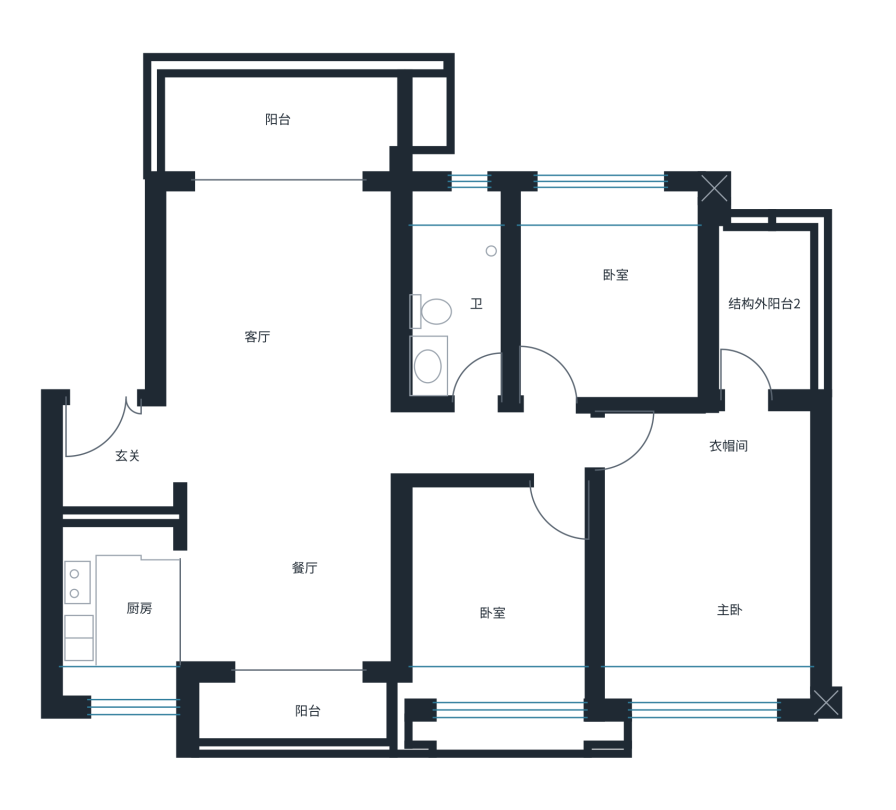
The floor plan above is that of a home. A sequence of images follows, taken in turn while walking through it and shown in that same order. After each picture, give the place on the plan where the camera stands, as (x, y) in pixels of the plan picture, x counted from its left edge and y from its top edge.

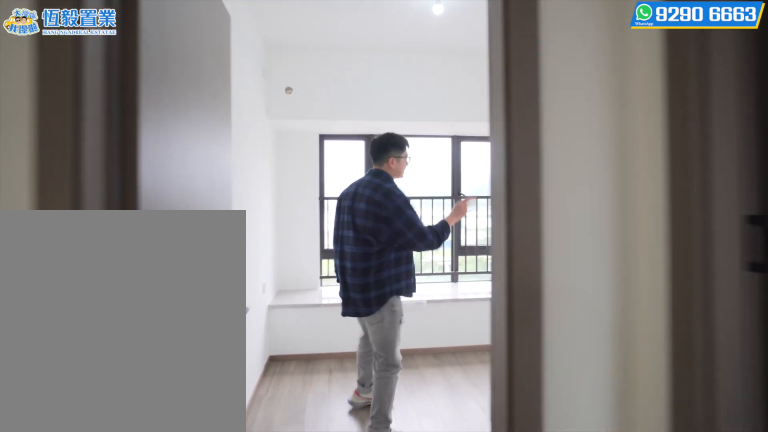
(550, 329)
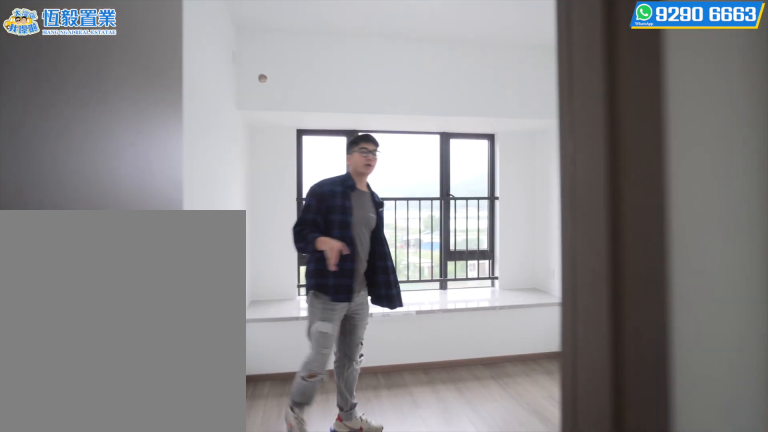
(547, 302)
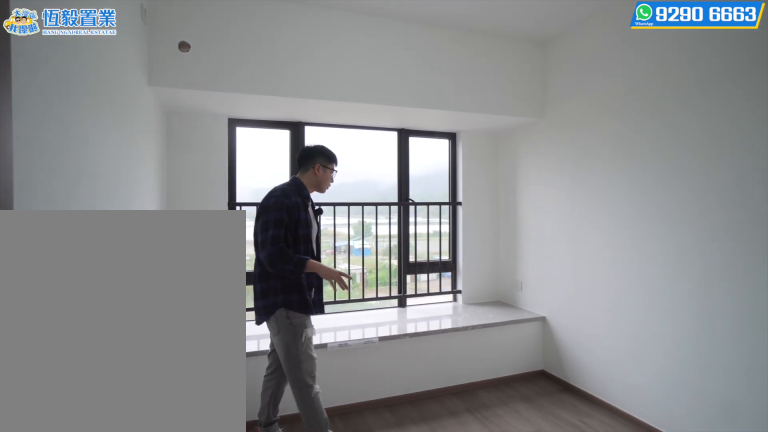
(543, 254)
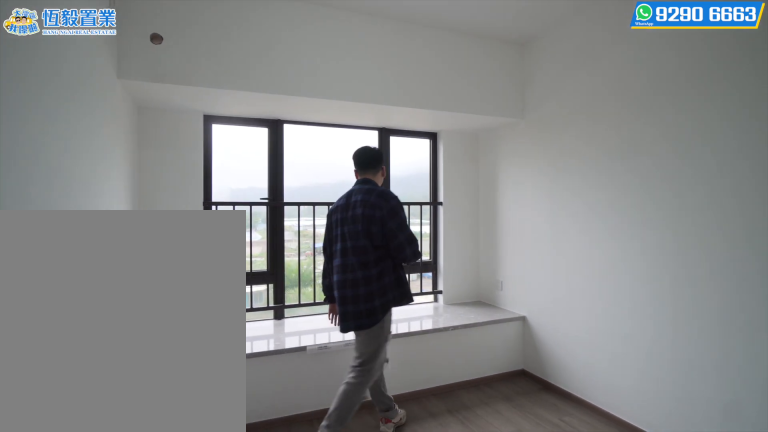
(573, 253)
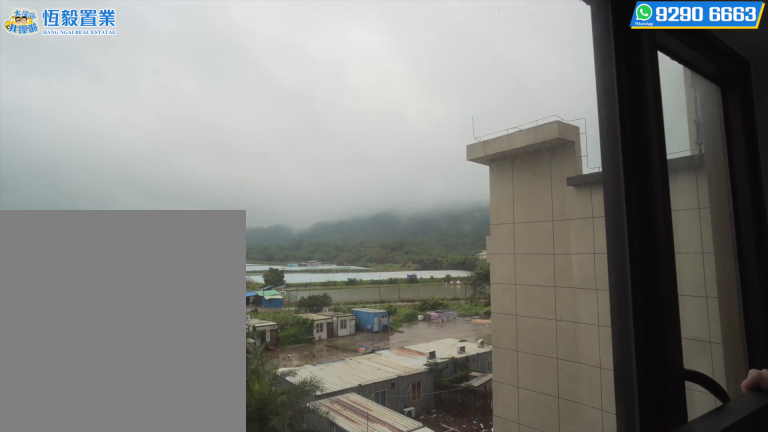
(650, 256)
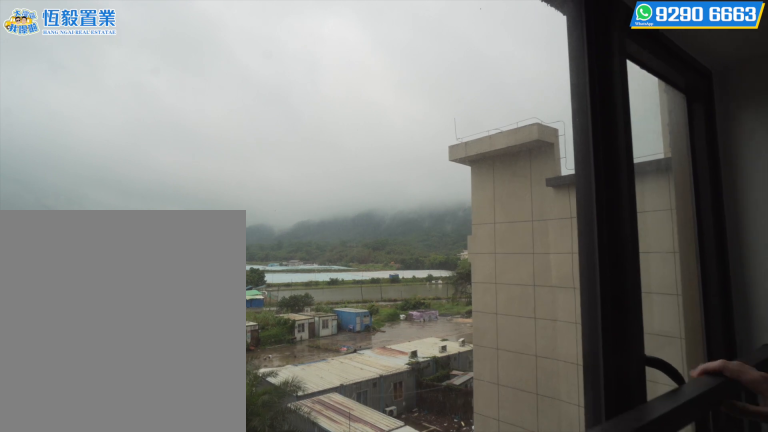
(650, 256)
